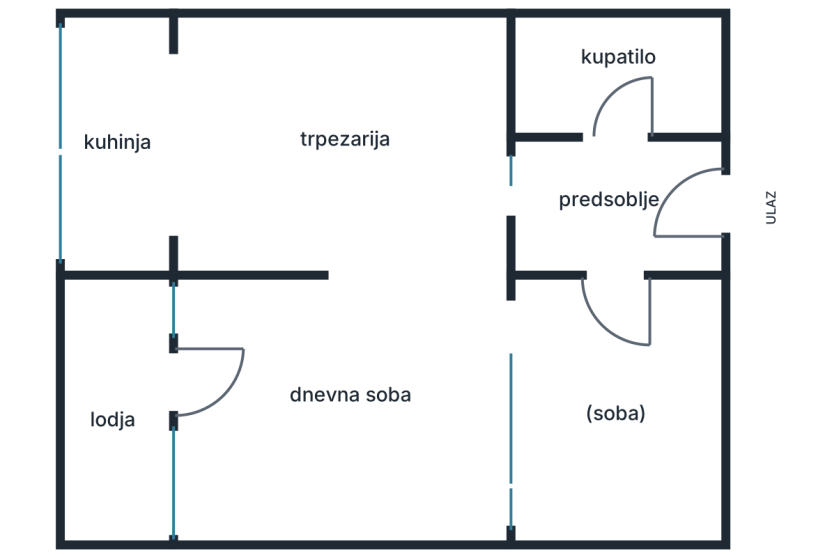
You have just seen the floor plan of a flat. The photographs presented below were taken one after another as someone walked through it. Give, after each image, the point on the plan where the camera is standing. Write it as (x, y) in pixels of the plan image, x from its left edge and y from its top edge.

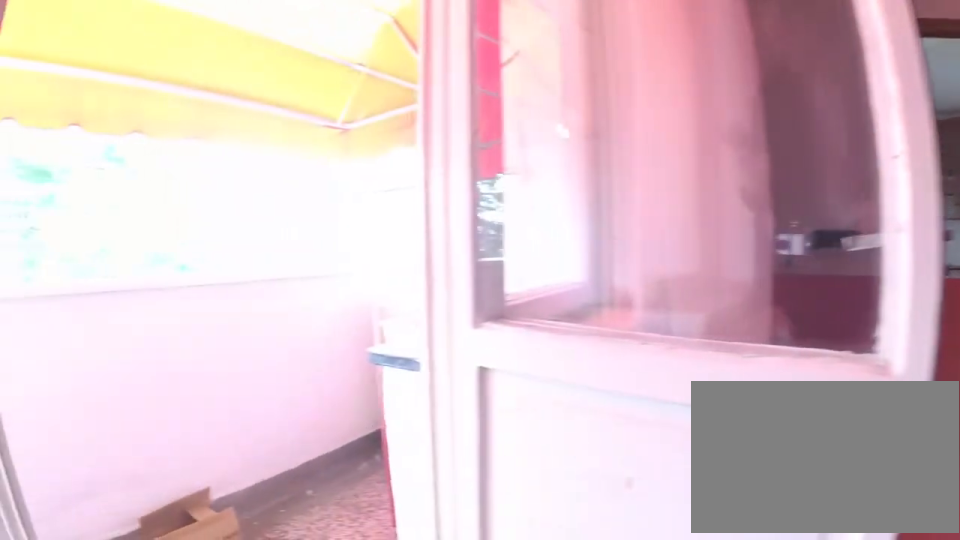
(221, 422)
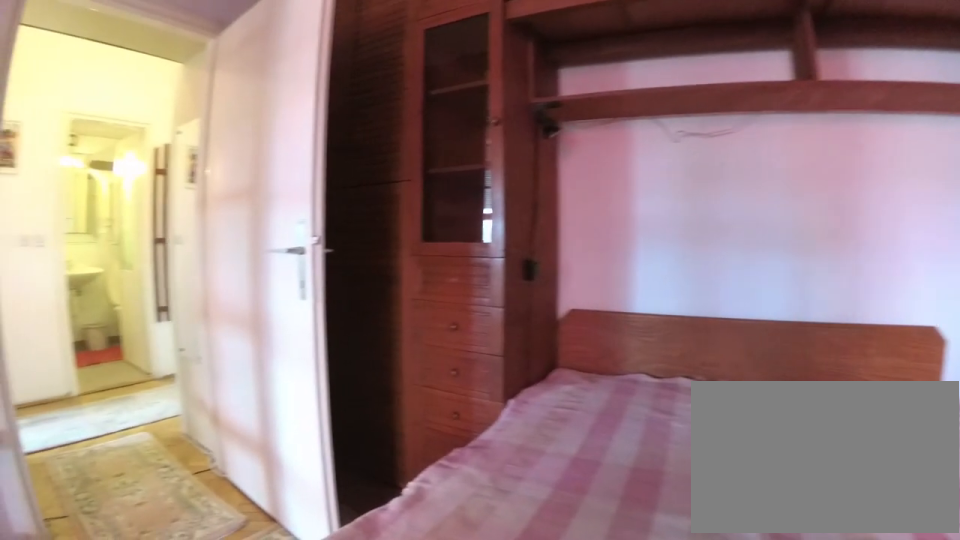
(537, 423)
